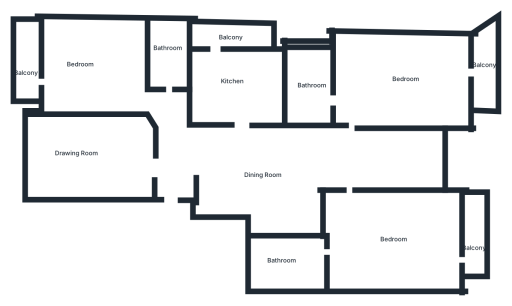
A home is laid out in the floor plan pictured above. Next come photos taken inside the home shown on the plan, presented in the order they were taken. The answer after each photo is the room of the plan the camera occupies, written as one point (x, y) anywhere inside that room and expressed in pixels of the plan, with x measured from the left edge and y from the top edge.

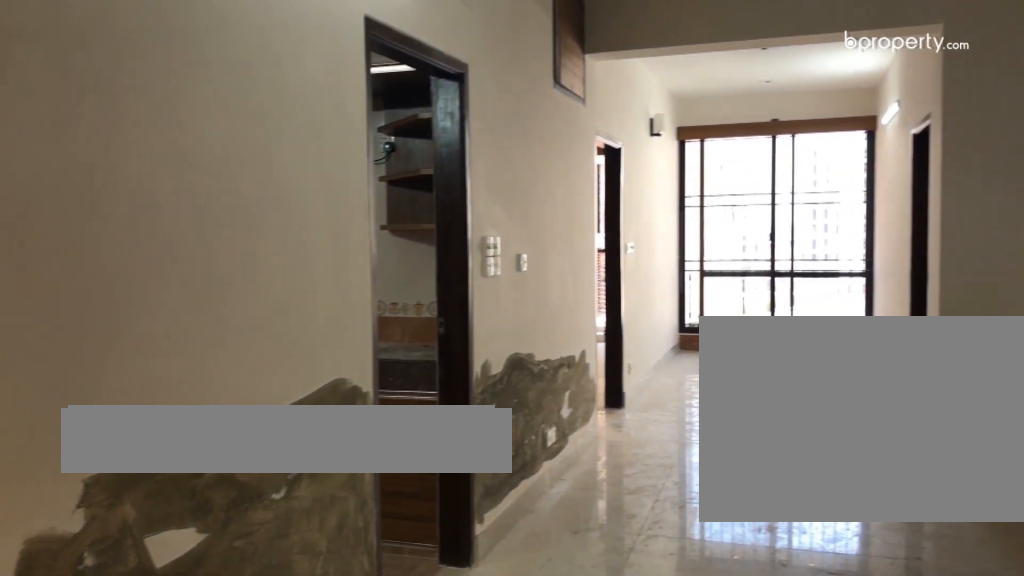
(171, 166)
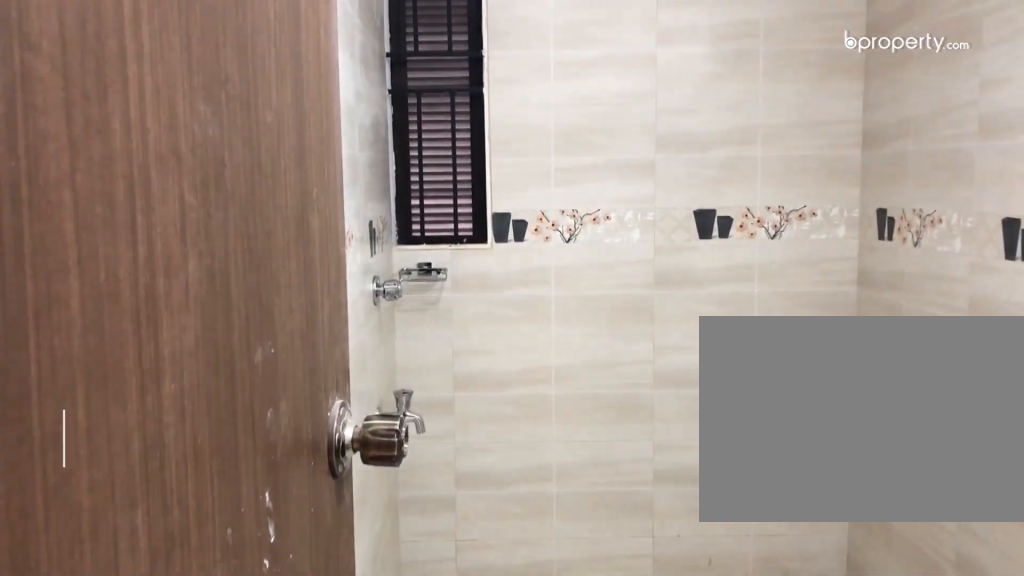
(171, 62)
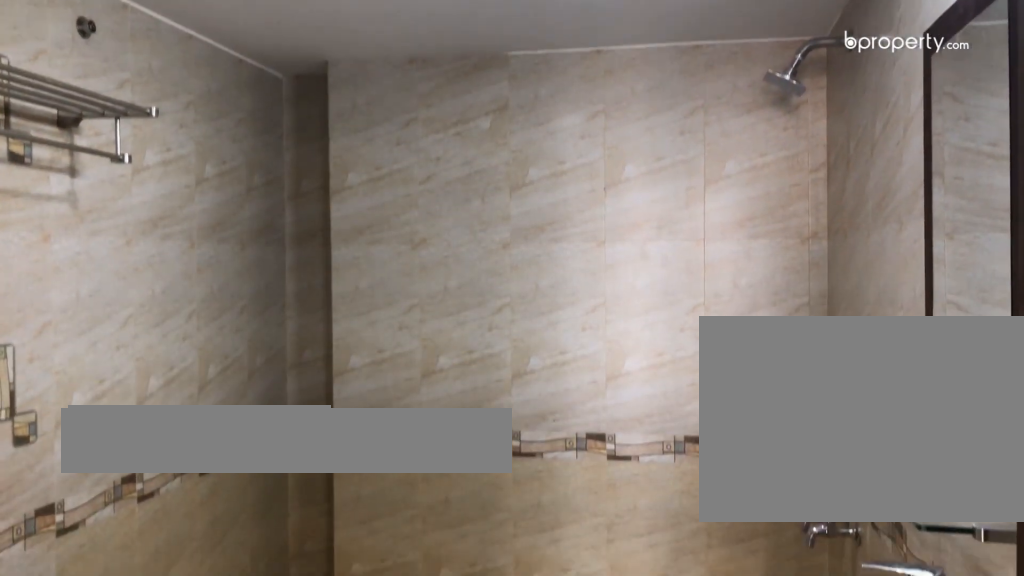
(289, 263)
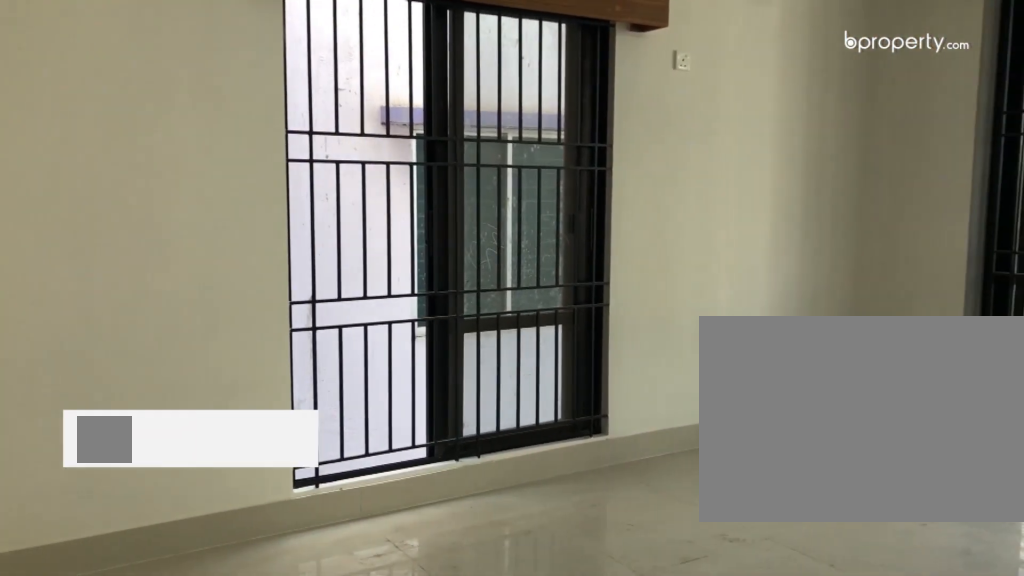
(397, 79)
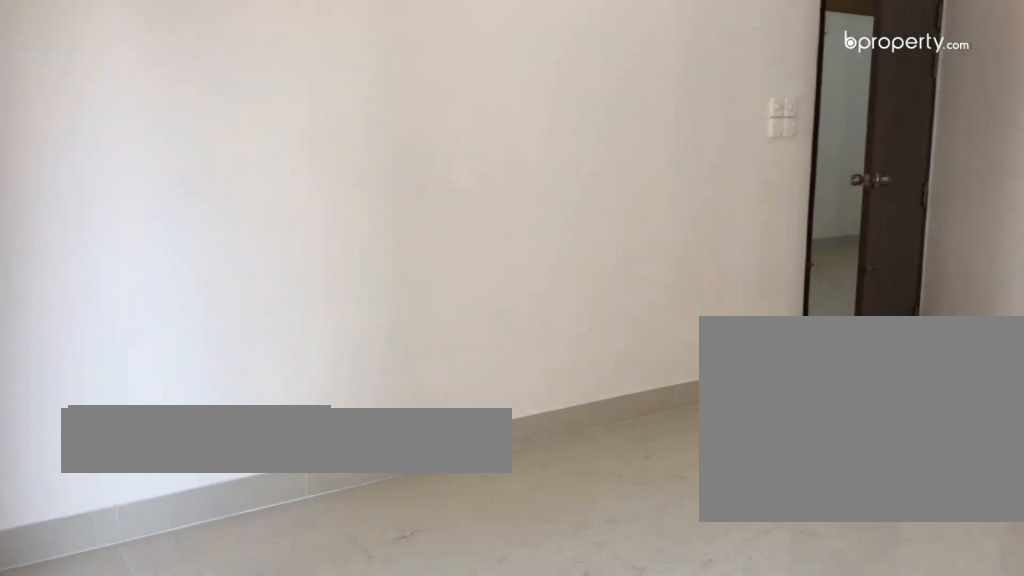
(397, 79)
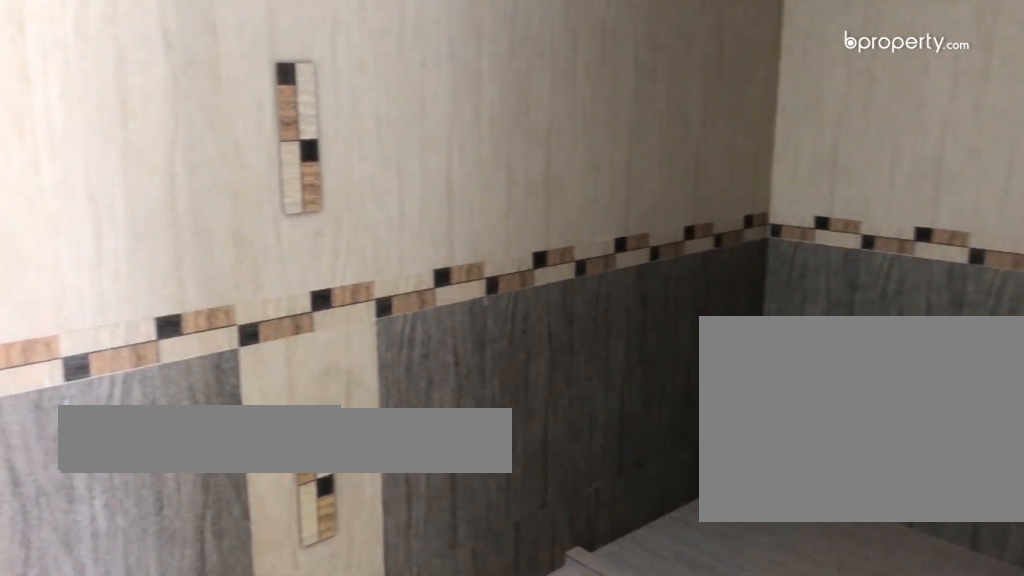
(310, 93)
